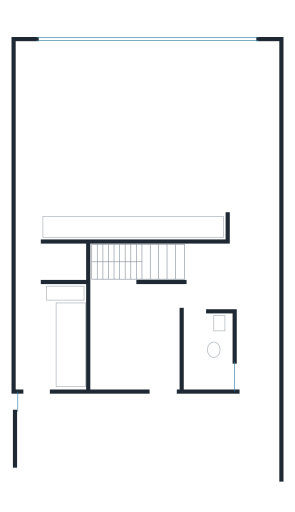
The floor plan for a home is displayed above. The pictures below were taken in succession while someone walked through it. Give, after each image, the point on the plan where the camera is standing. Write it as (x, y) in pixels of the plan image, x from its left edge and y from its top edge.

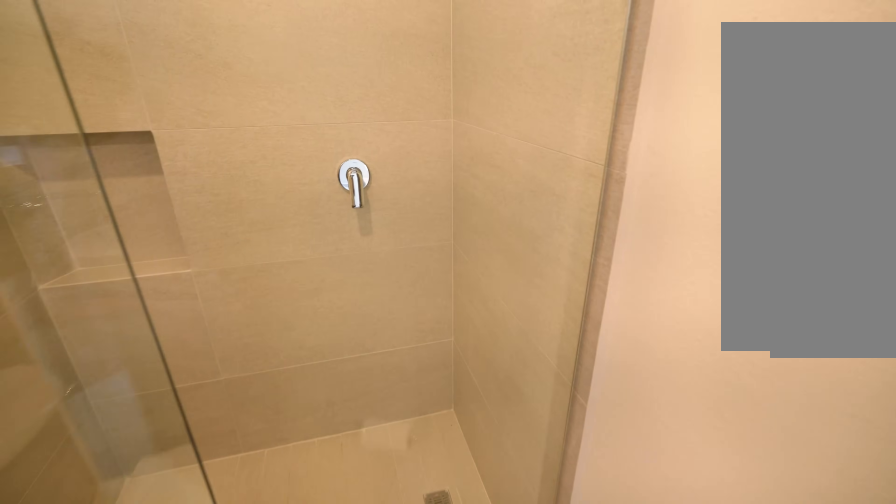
(196, 332)
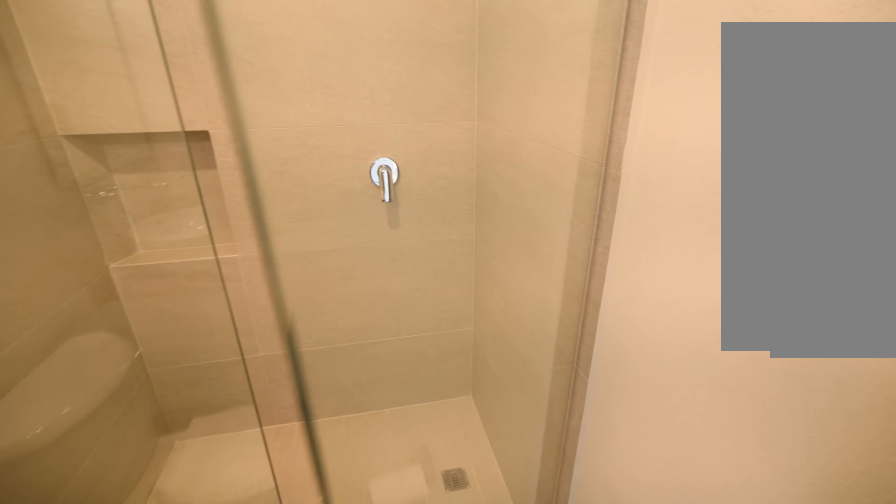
(194, 335)
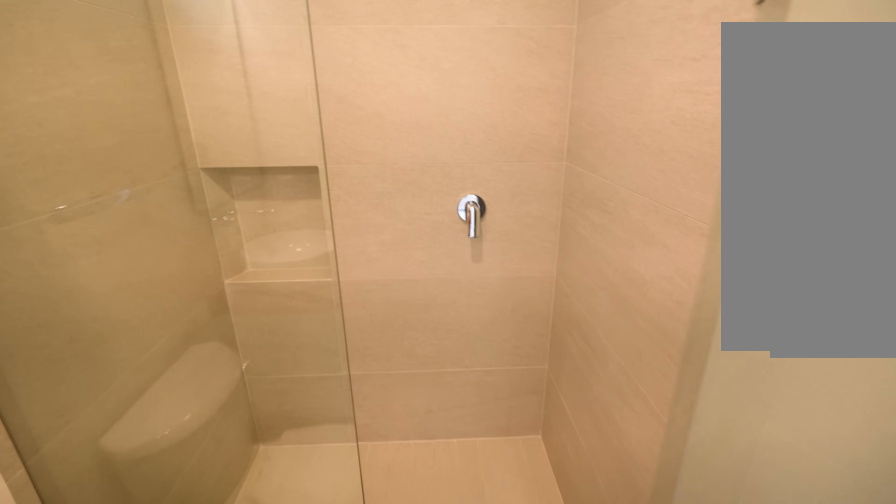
(194, 337)
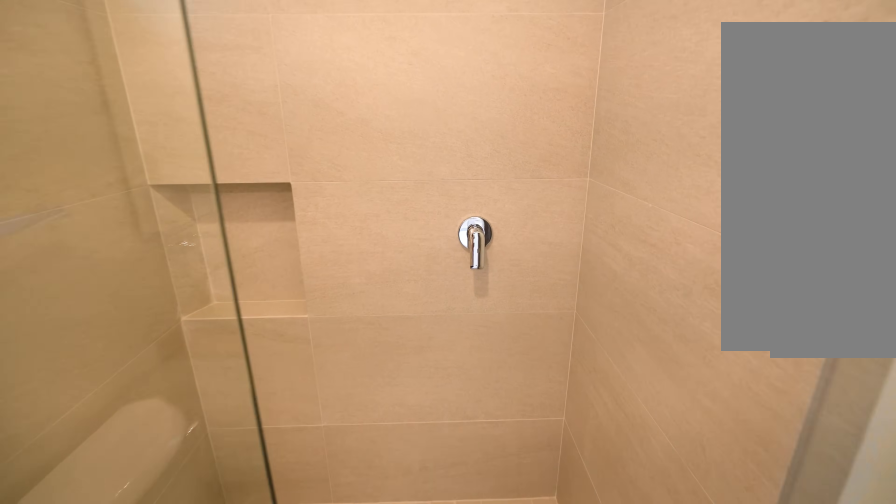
(196, 340)
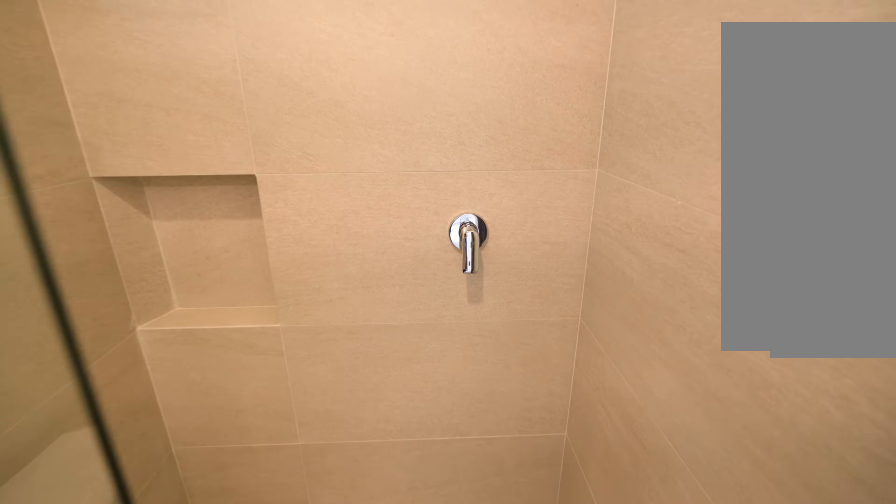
(197, 345)
